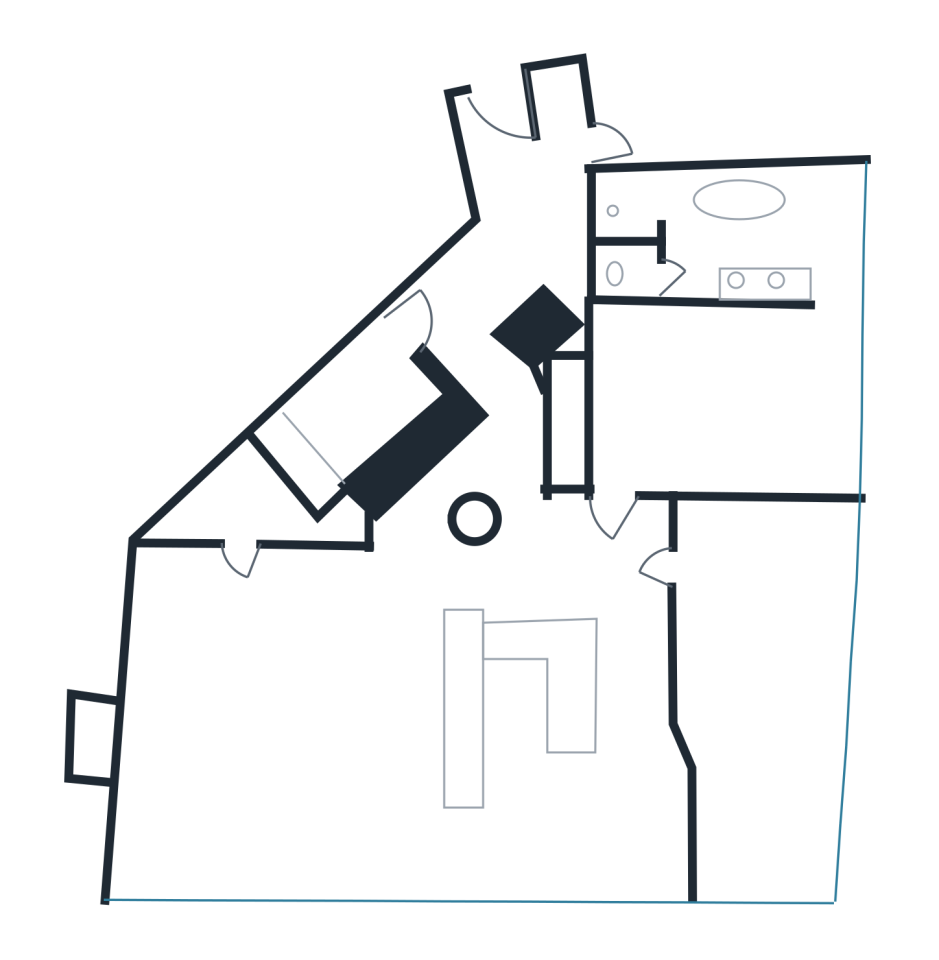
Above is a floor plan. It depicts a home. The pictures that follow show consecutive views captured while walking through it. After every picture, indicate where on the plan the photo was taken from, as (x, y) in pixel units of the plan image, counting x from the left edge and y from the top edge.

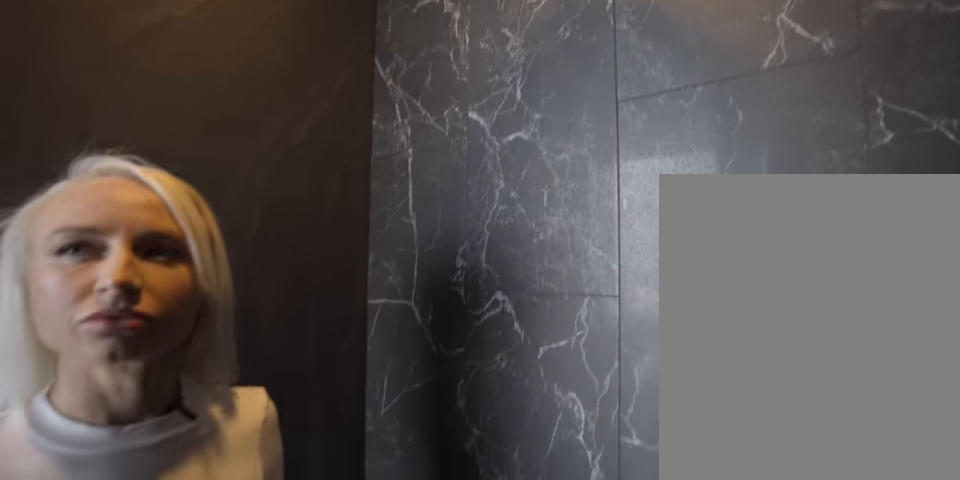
(681, 206)
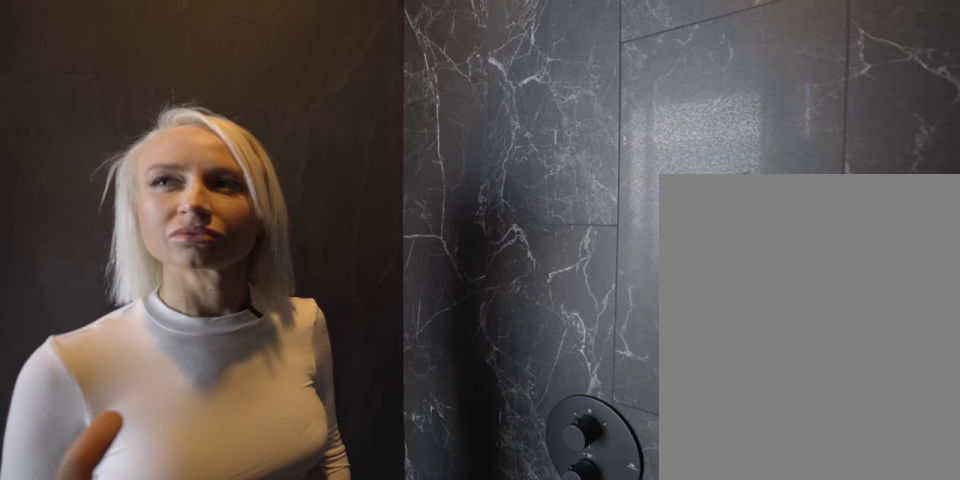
(681, 206)
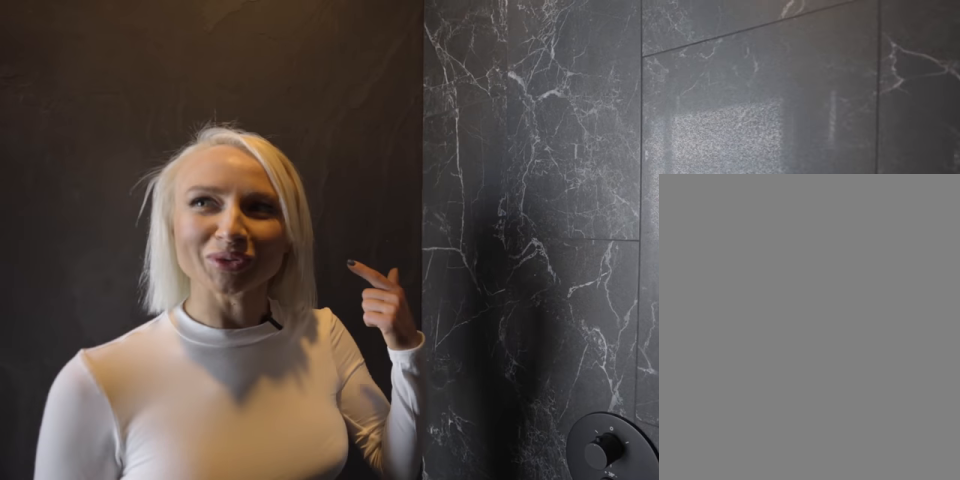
(681, 206)
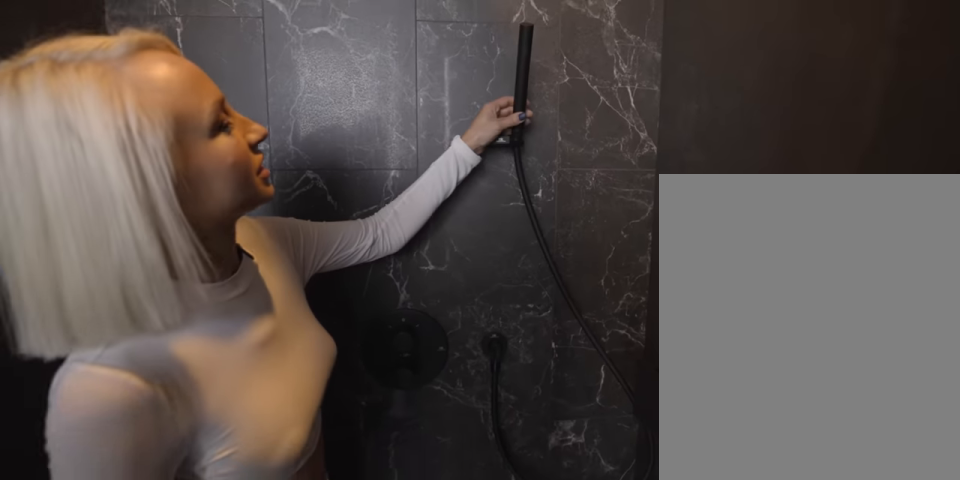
(683, 206)
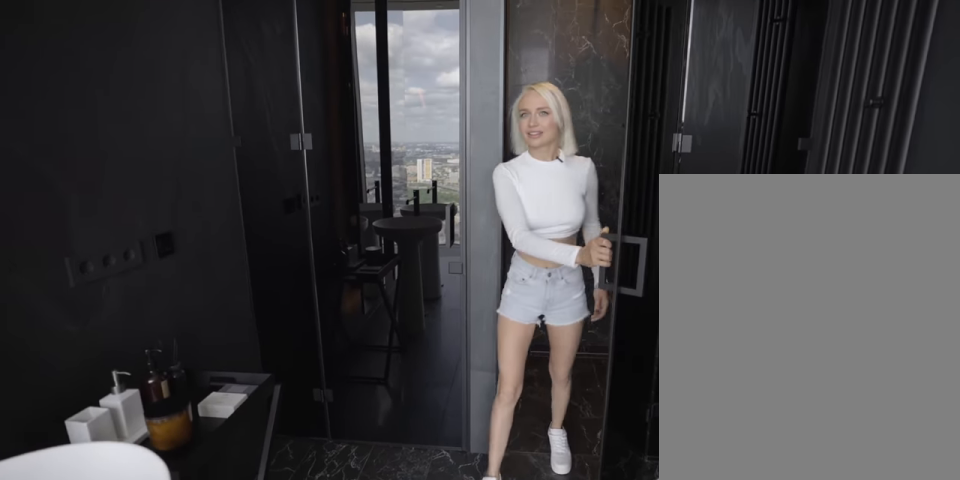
(728, 206)
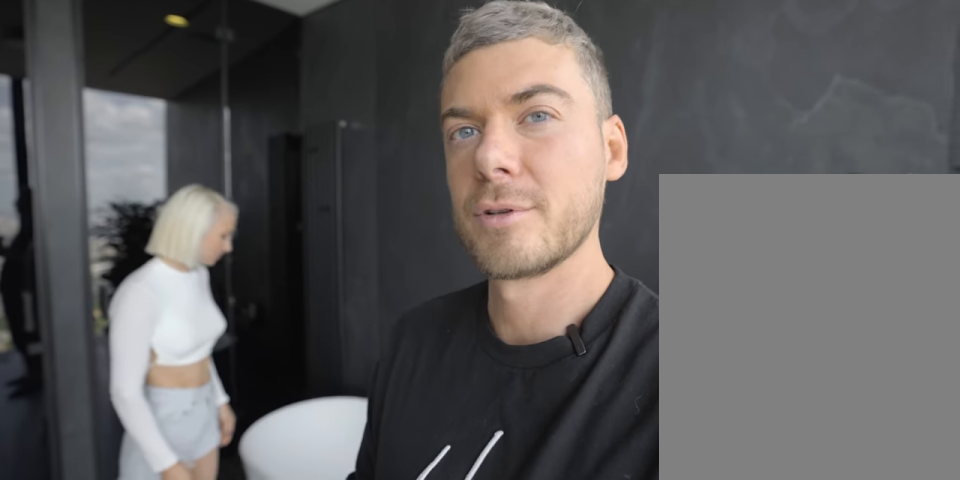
(722, 250)
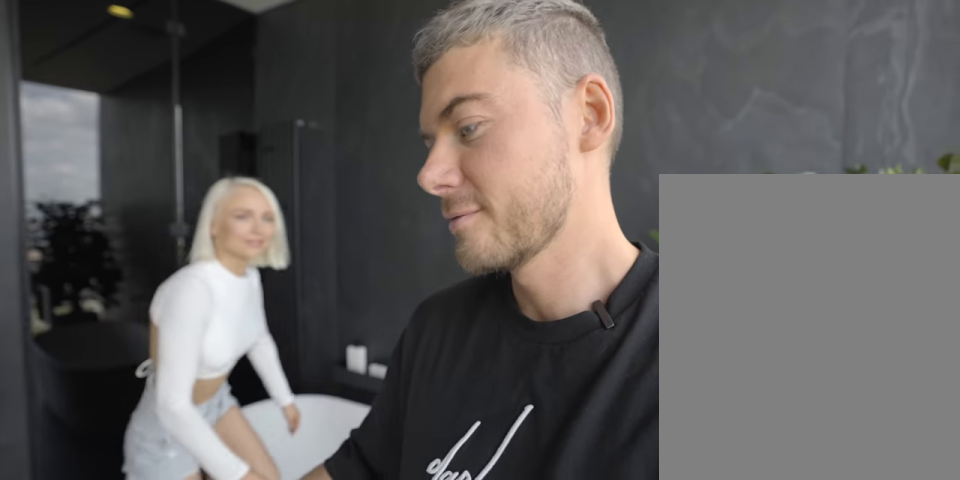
(722, 249)
